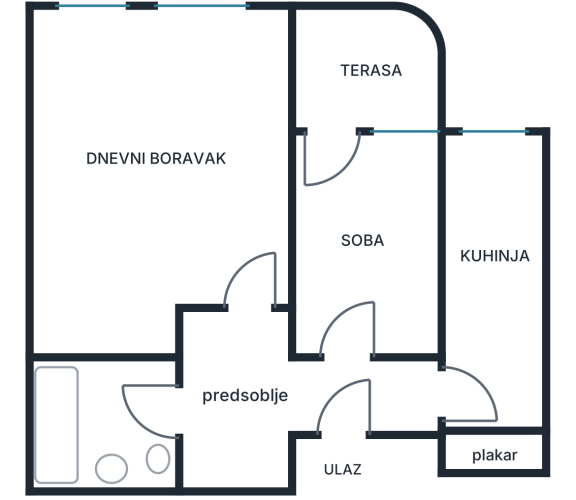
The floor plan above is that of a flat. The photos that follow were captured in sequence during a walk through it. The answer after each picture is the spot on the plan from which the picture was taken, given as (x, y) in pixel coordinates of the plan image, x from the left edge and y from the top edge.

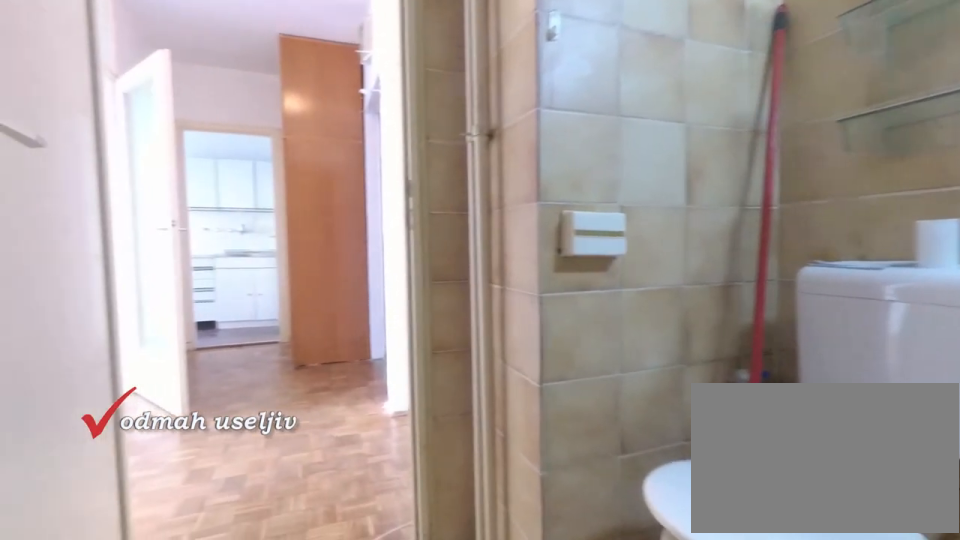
(72, 390)
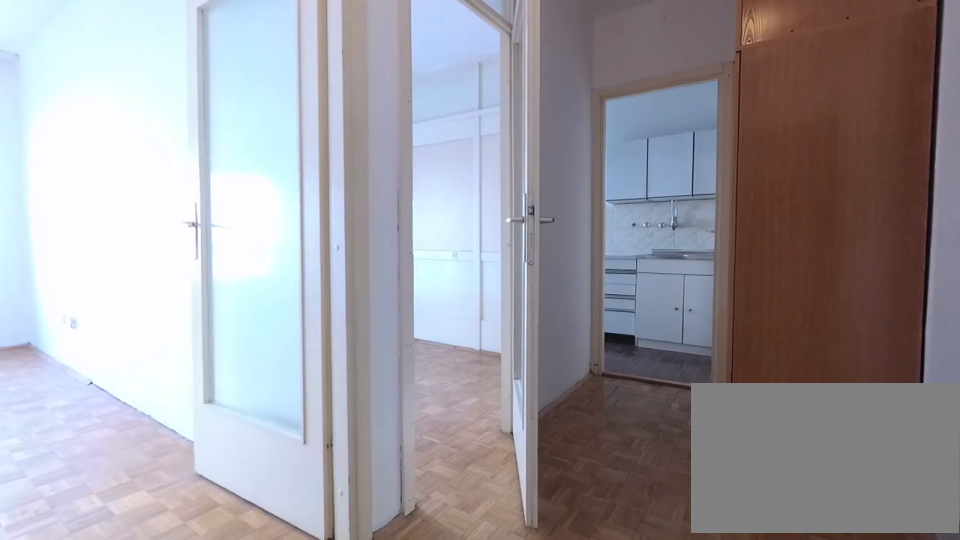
(211, 405)
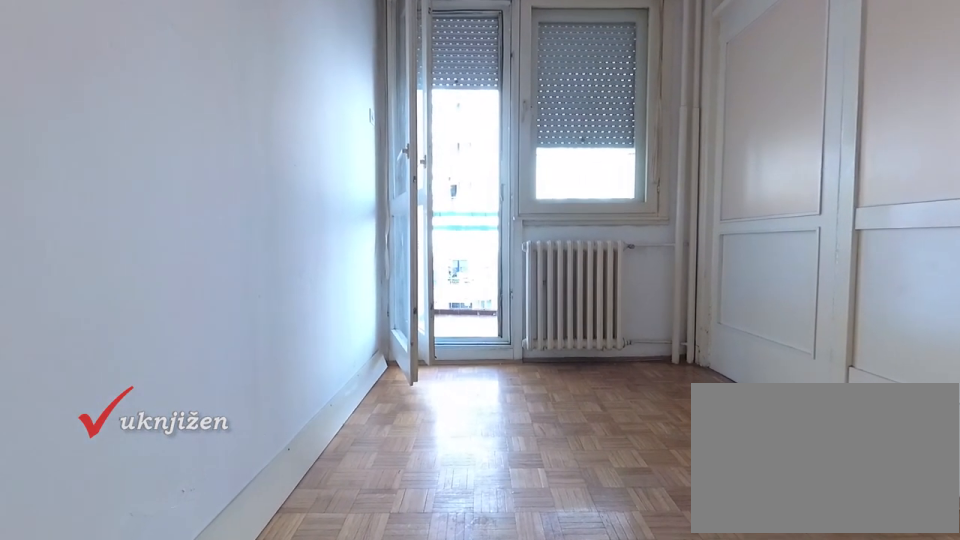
(342, 338)
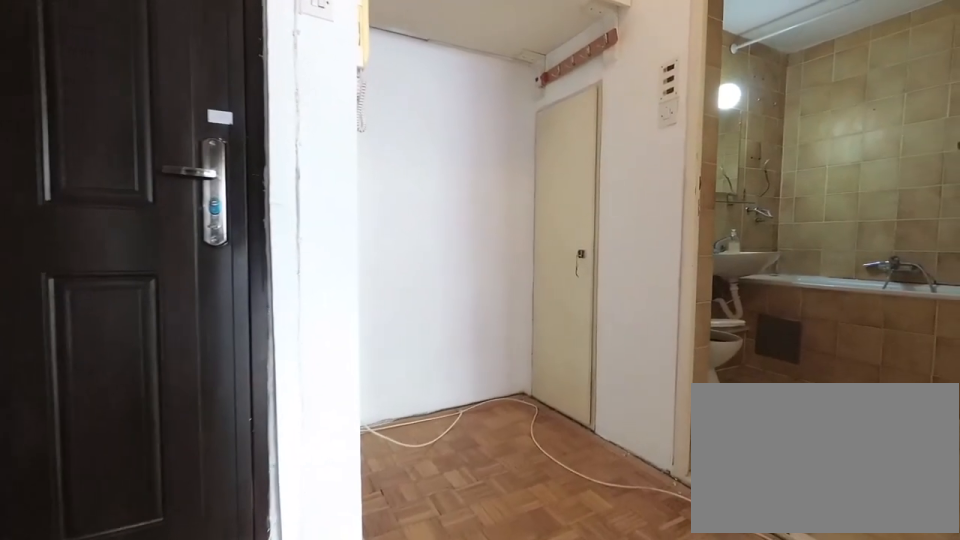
(350, 351)
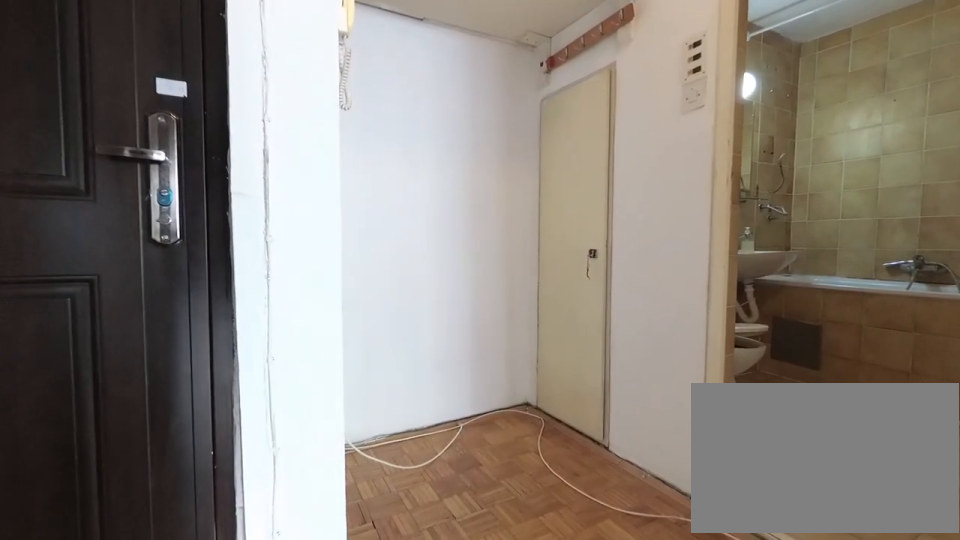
(349, 351)
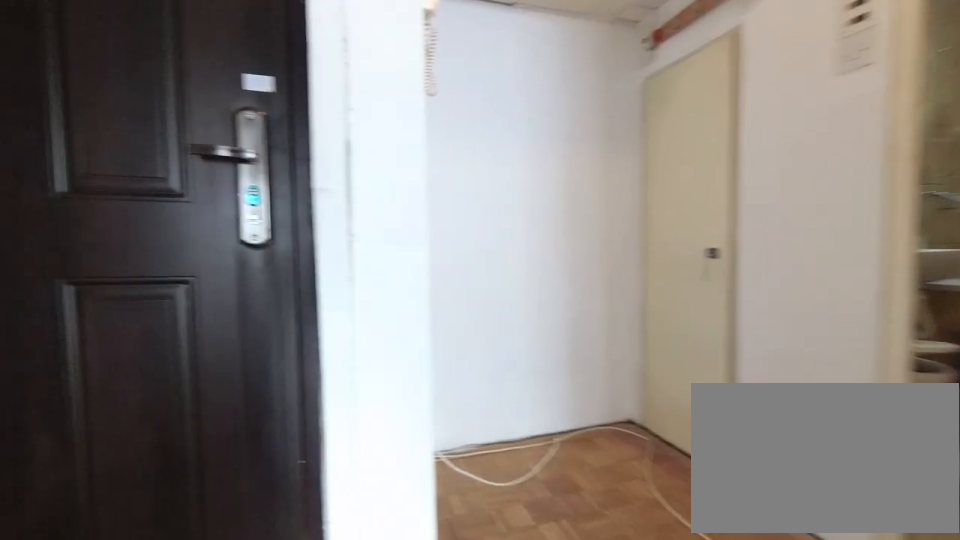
(350, 351)
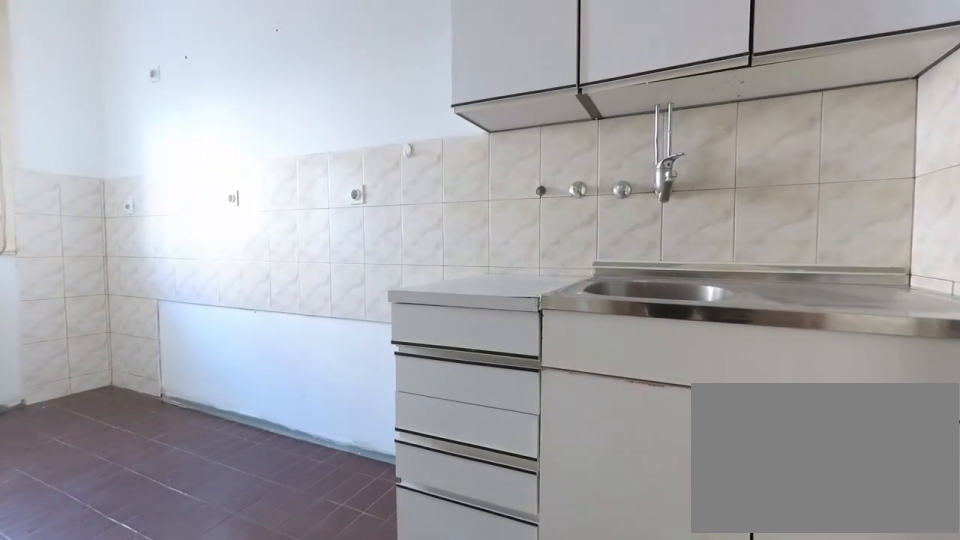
(436, 401)
